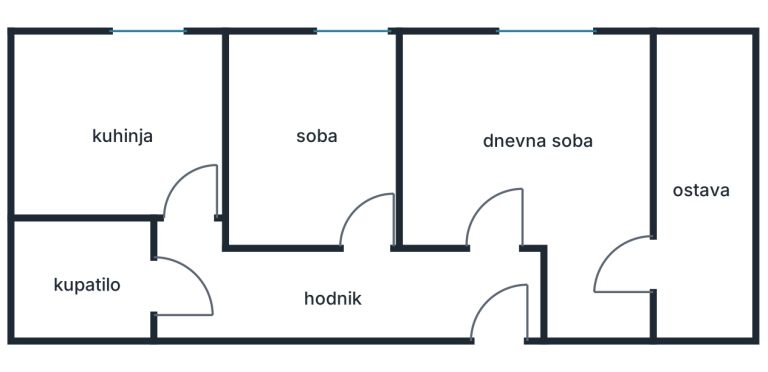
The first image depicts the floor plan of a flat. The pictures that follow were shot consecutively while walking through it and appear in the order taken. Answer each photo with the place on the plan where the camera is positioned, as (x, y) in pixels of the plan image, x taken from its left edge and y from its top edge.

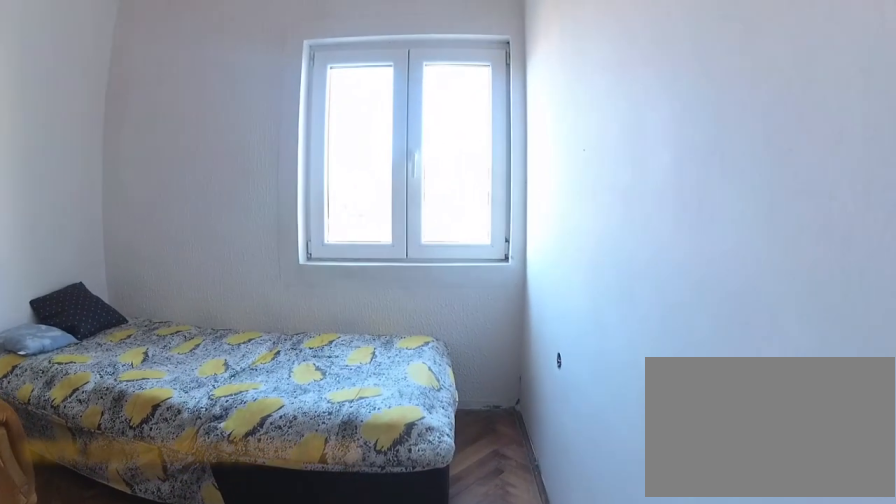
(379, 181)
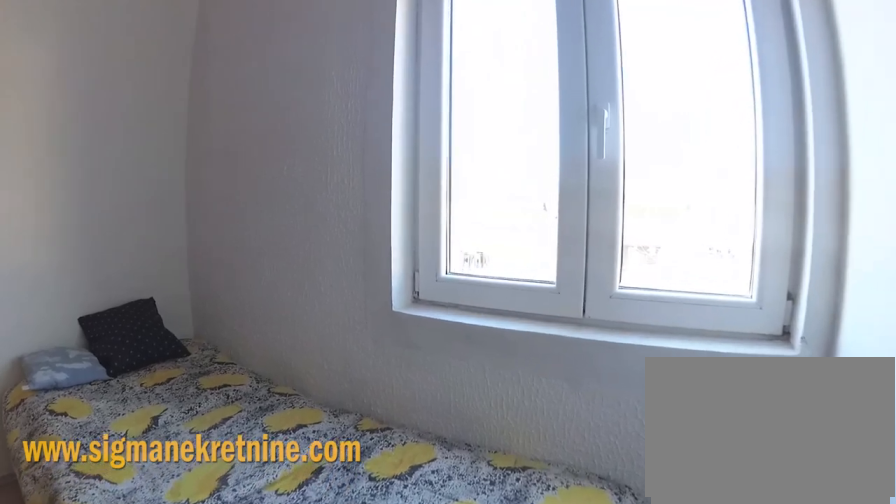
(380, 116)
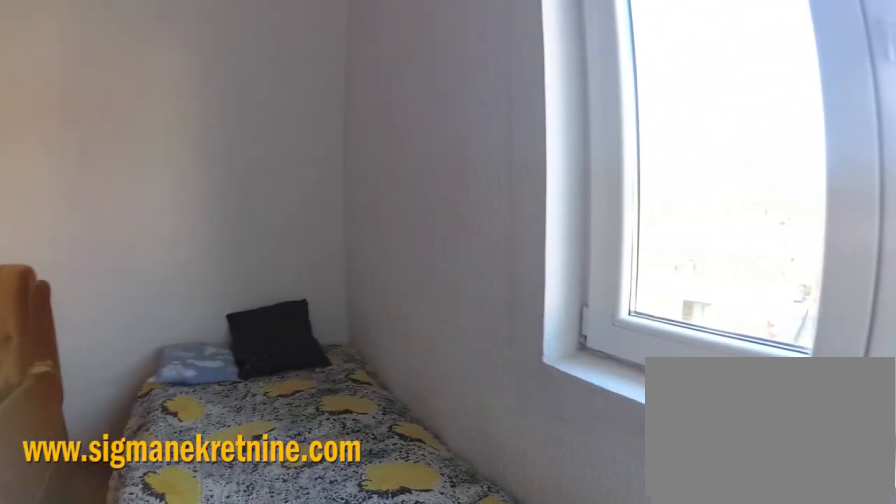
(375, 84)
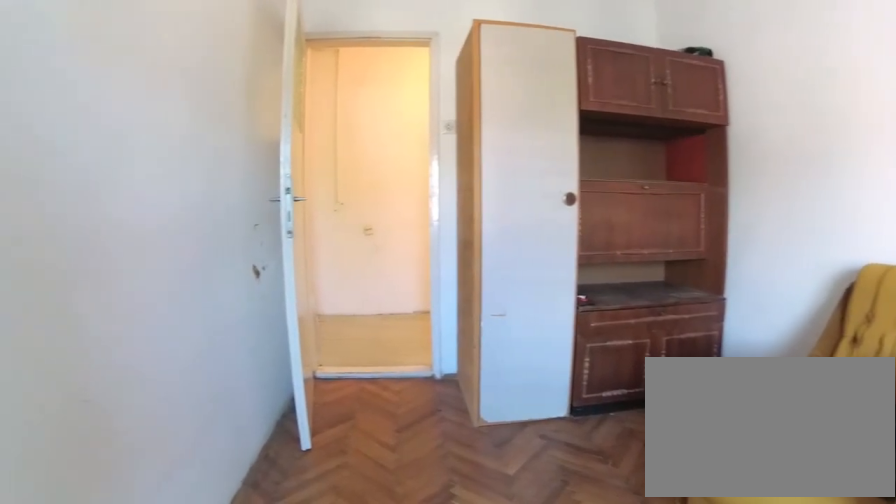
(349, 65)
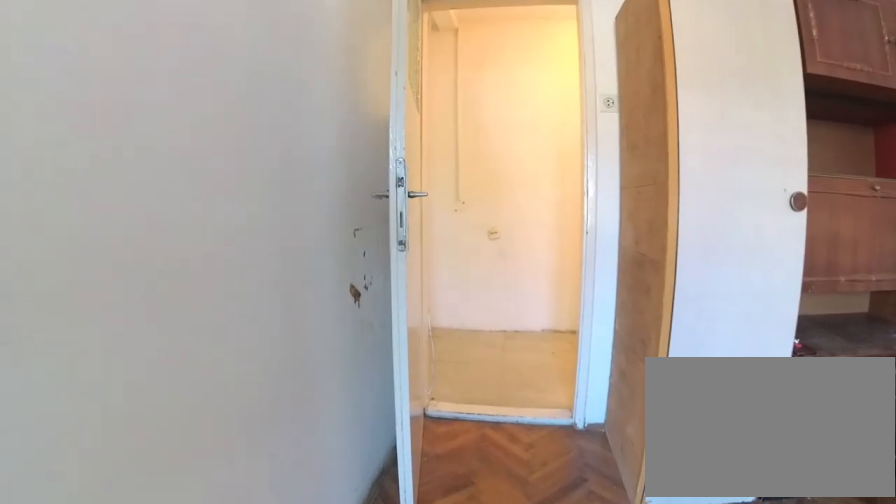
(348, 84)
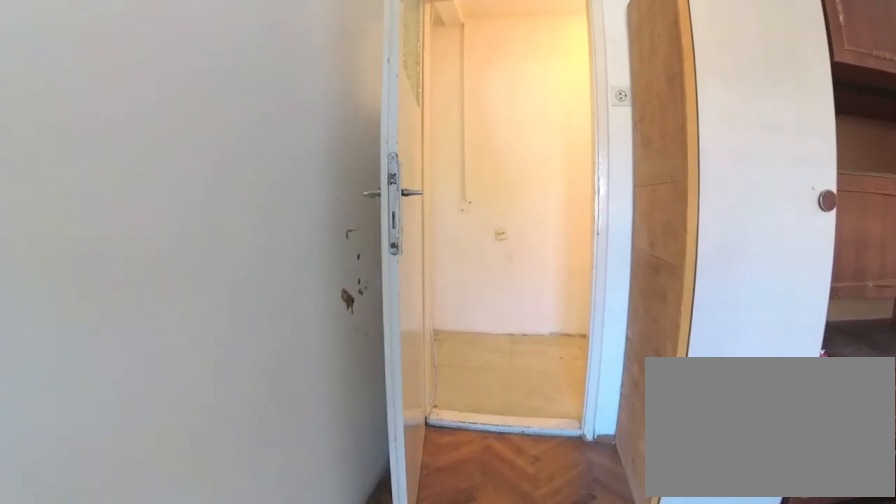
(350, 93)
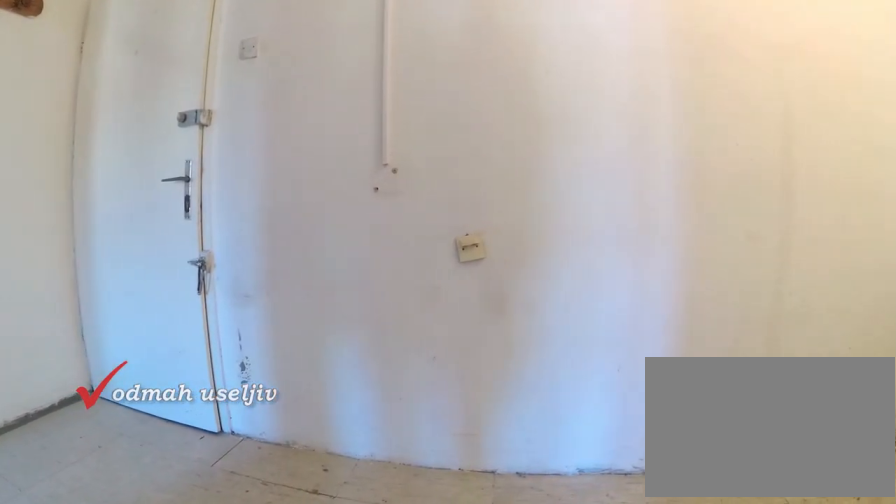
(369, 233)
